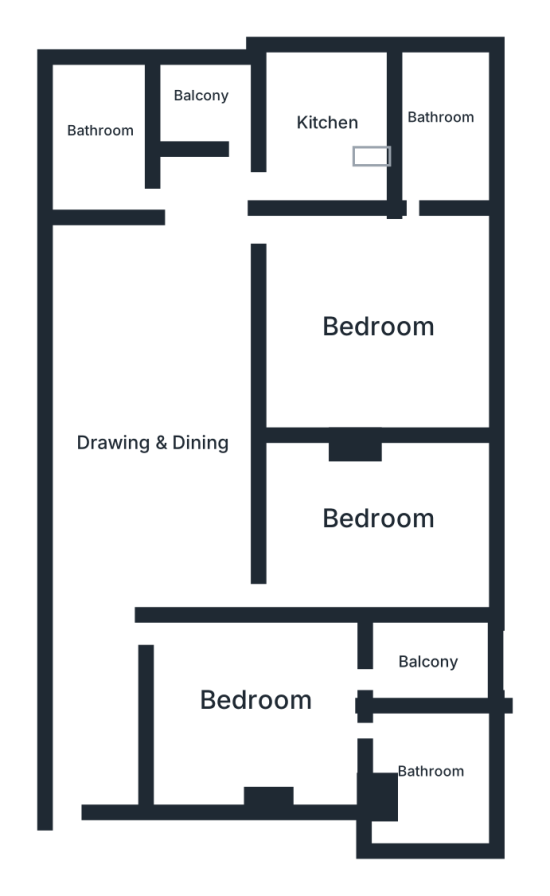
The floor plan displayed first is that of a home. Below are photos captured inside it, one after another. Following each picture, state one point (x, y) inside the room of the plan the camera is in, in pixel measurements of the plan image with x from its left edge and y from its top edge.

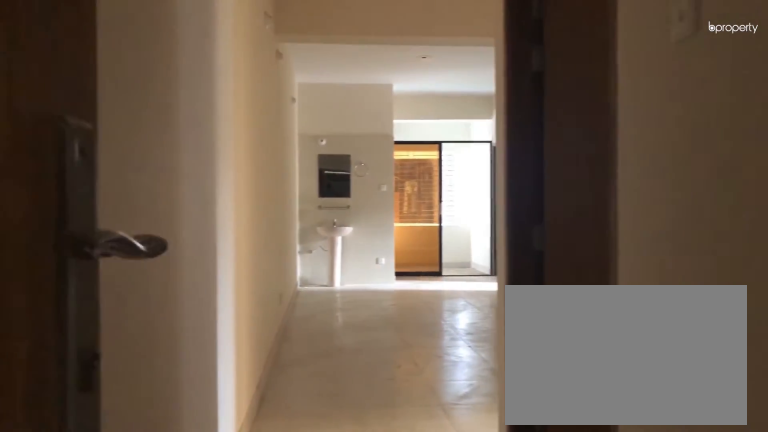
(76, 679)
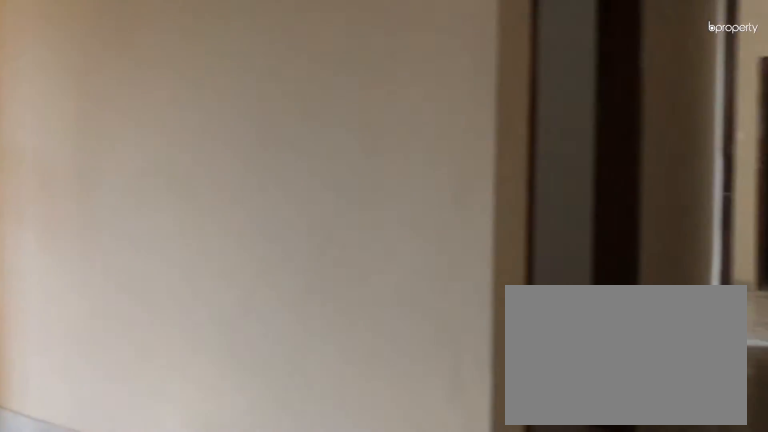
(152, 438)
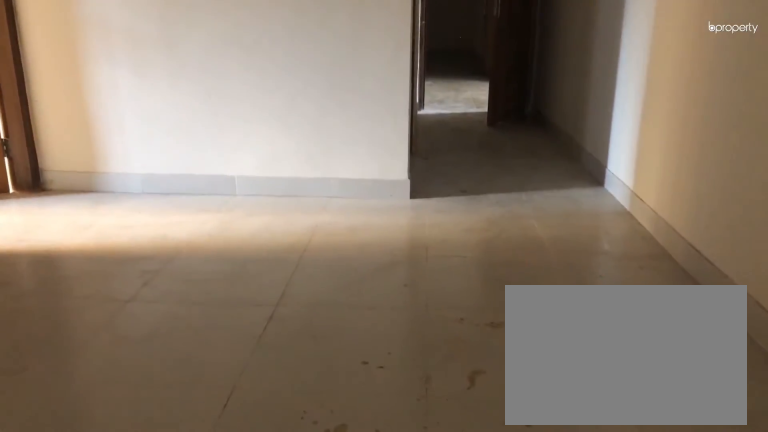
(152, 438)
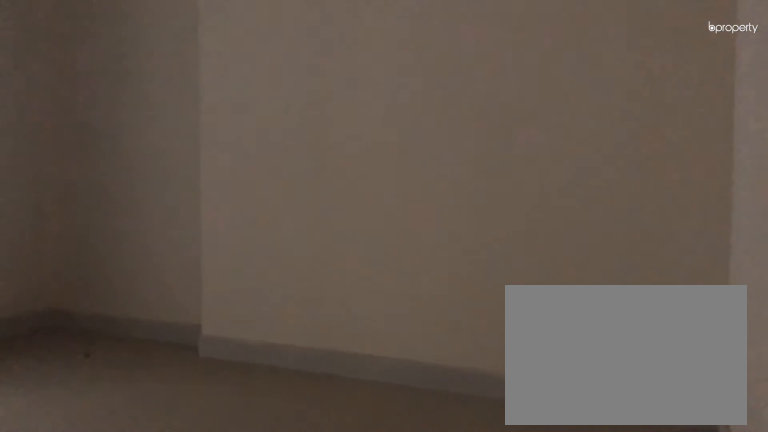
(255, 703)
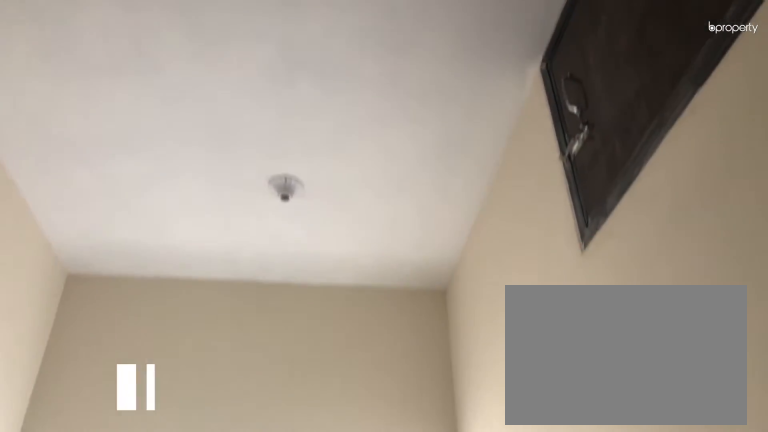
(430, 663)
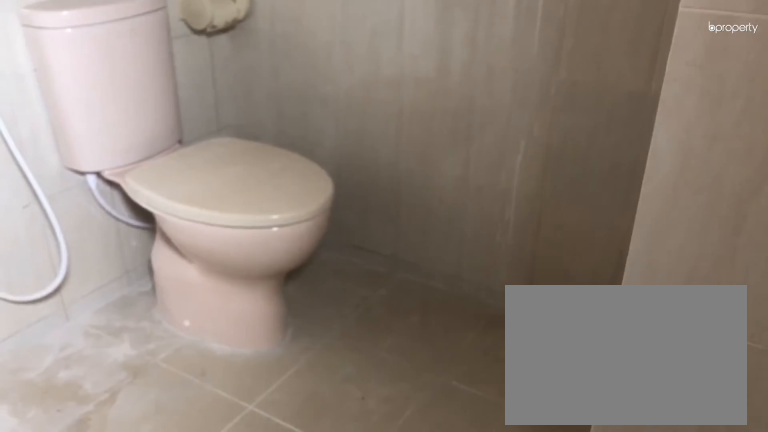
(433, 775)
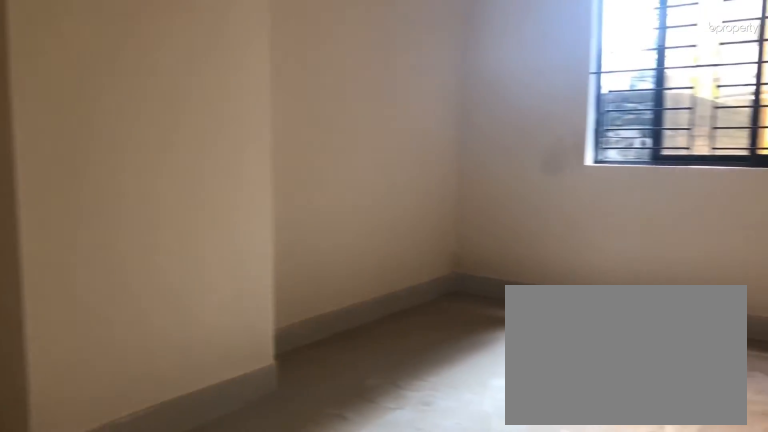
(380, 516)
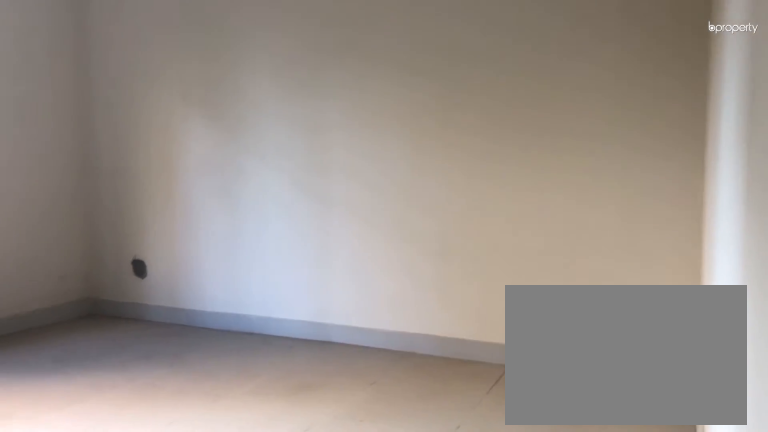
(383, 322)
